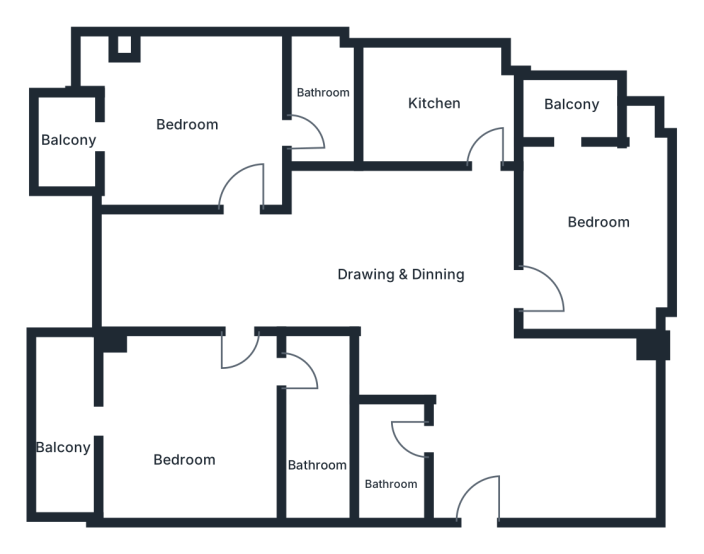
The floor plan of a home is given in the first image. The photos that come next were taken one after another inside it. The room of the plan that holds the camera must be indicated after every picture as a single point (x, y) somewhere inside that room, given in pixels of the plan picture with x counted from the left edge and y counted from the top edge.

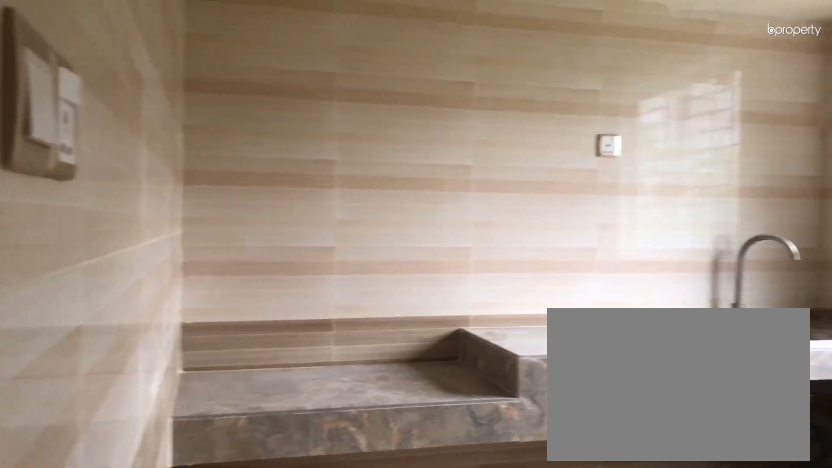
(433, 98)
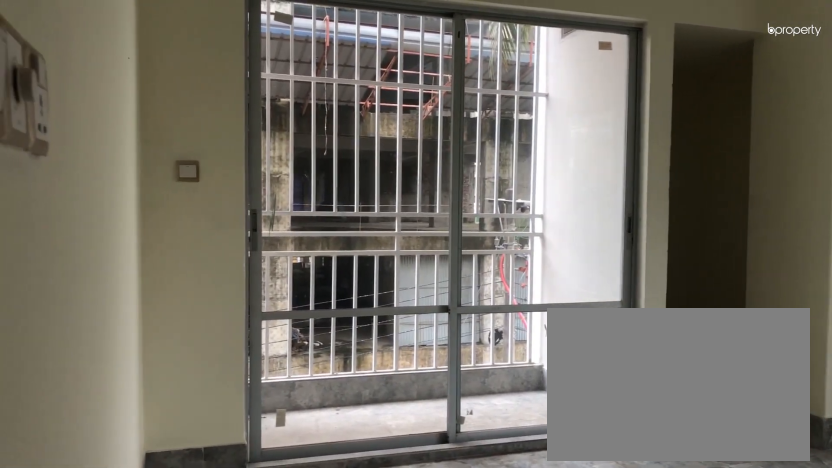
(188, 127)
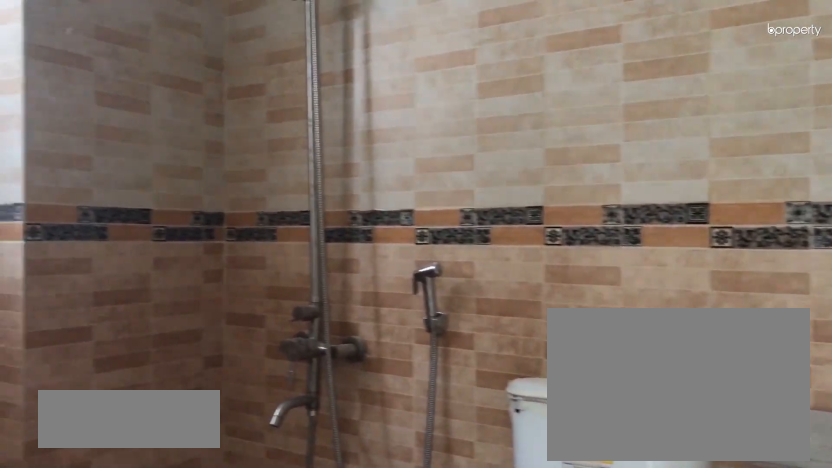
(321, 104)
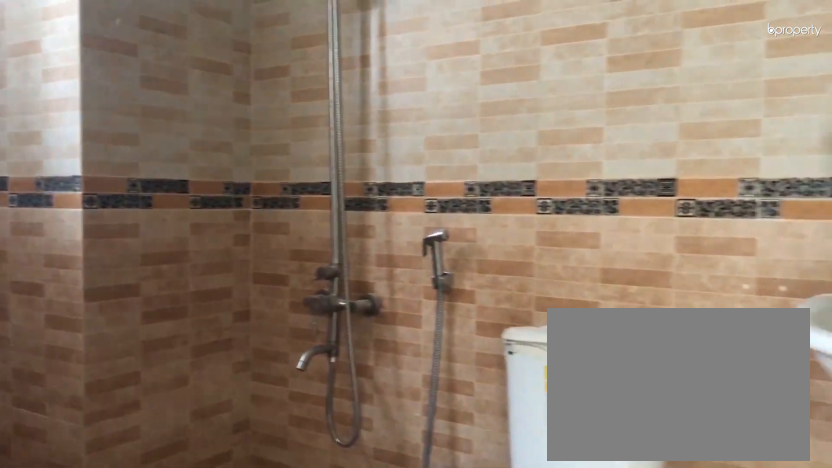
(321, 104)
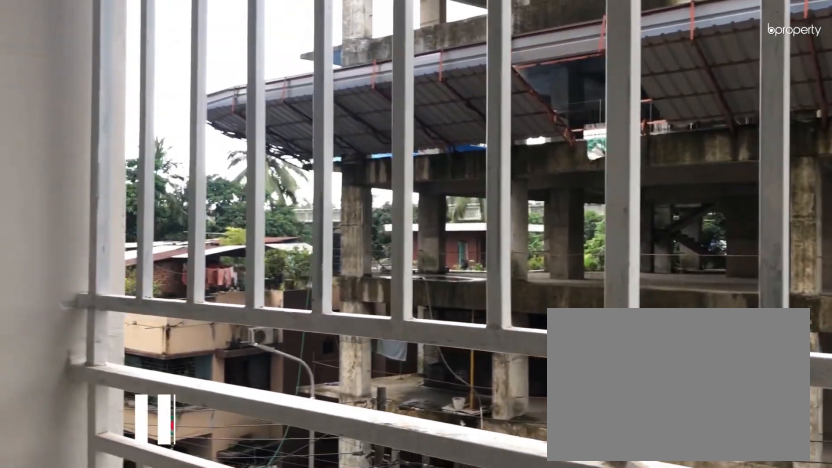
(70, 139)
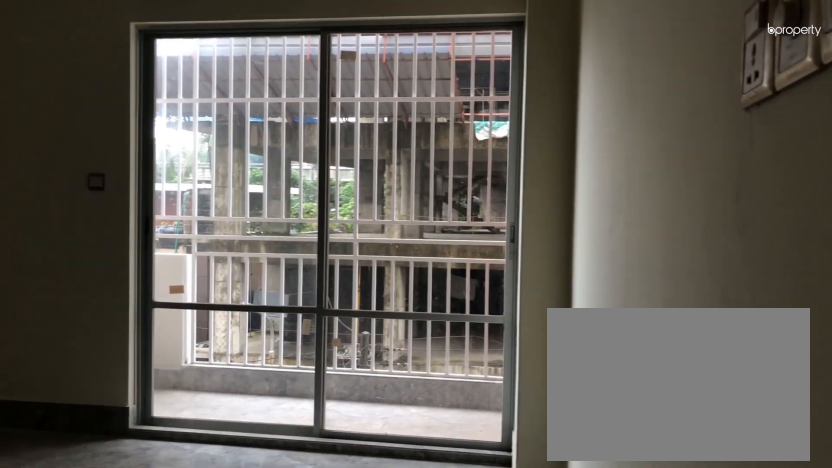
(185, 423)
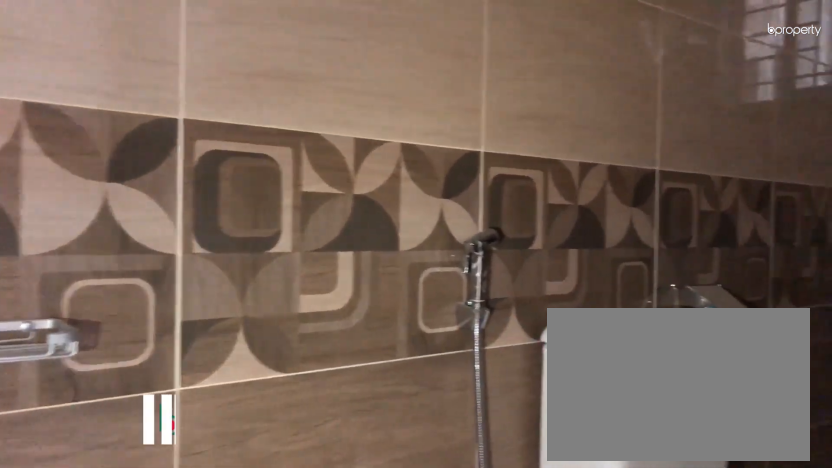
(313, 436)
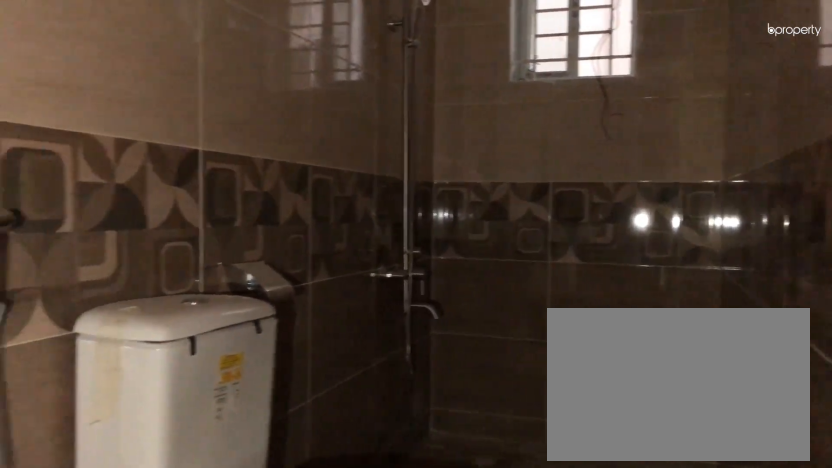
(313, 436)
